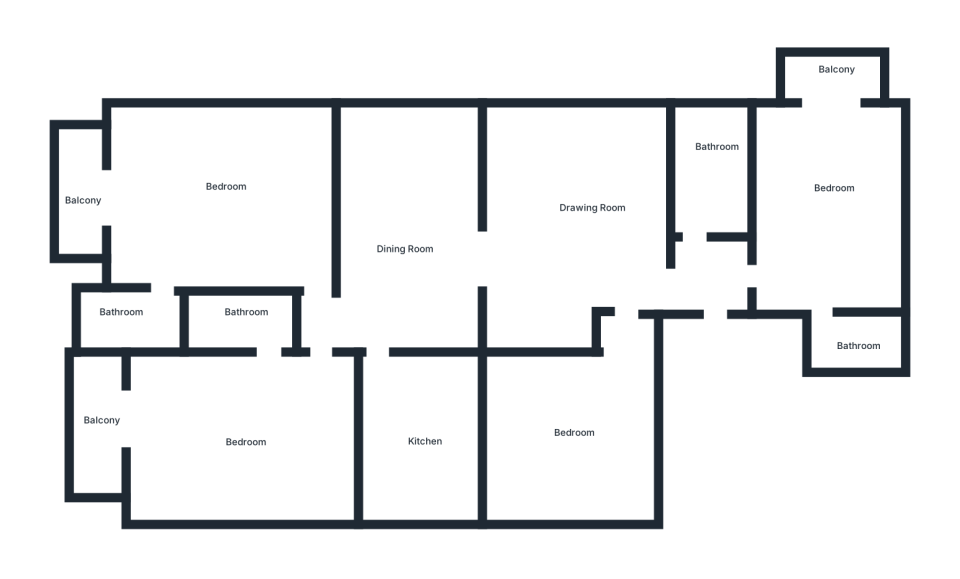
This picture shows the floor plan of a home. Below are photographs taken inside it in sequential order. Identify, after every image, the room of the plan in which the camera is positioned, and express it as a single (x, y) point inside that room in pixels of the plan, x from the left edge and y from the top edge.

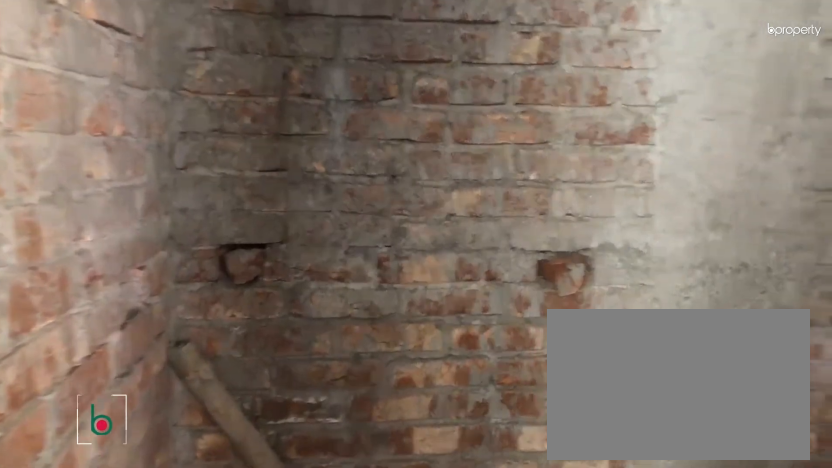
(146, 326)
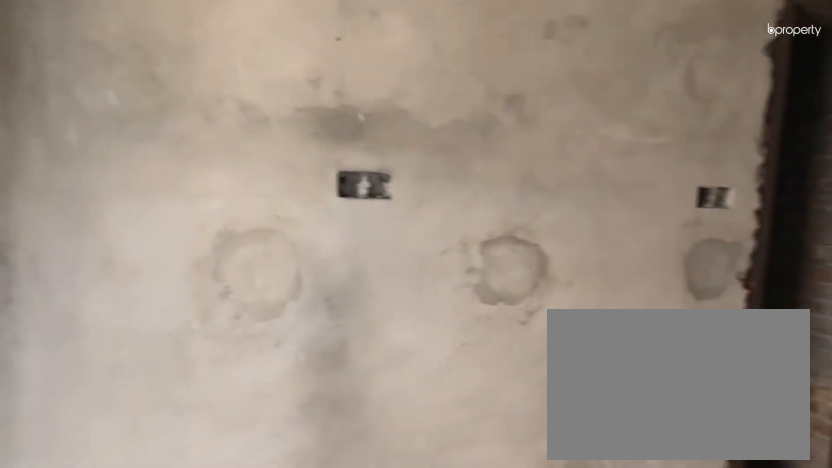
(221, 447)
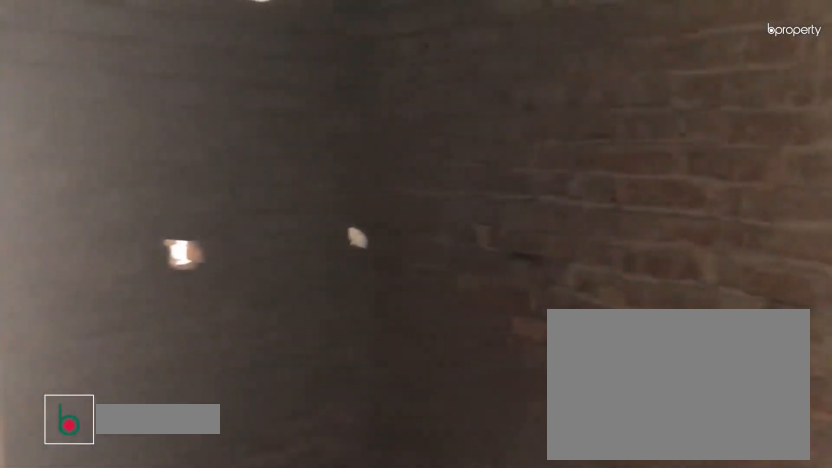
(247, 323)
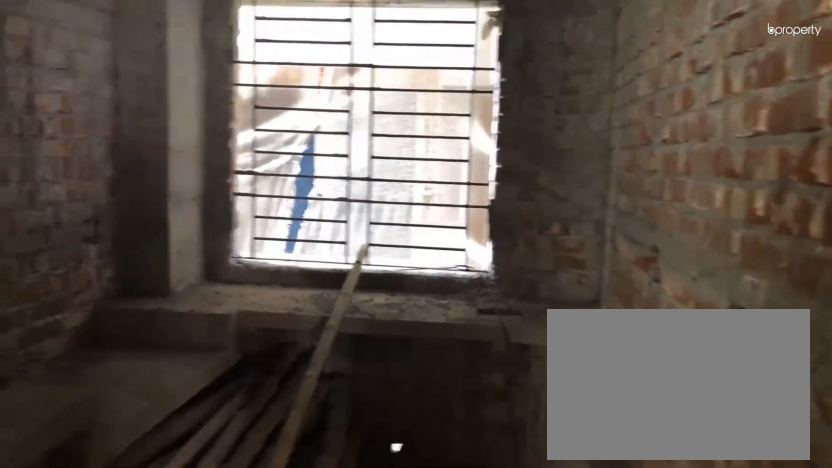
(420, 434)
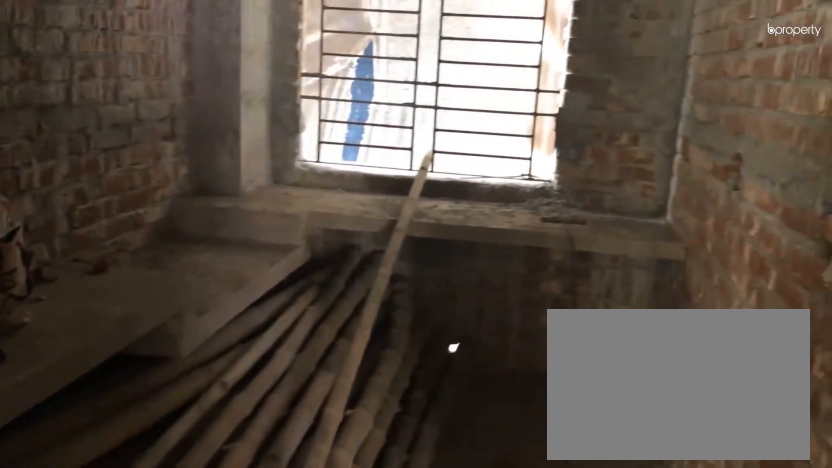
(420, 434)
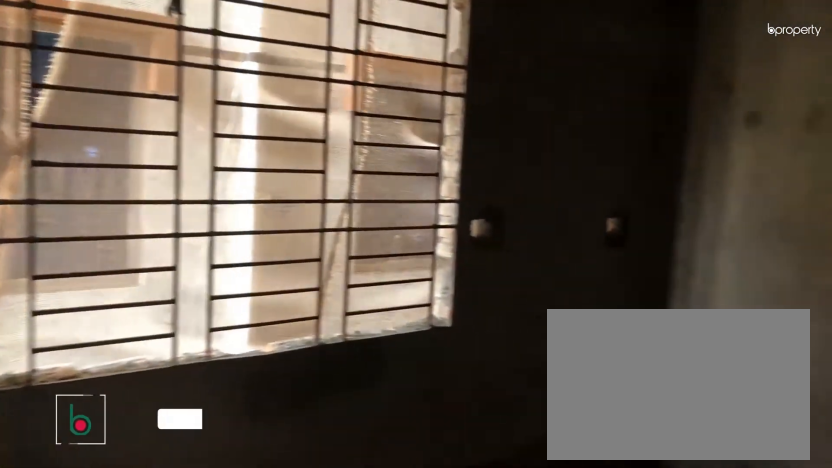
(589, 423)
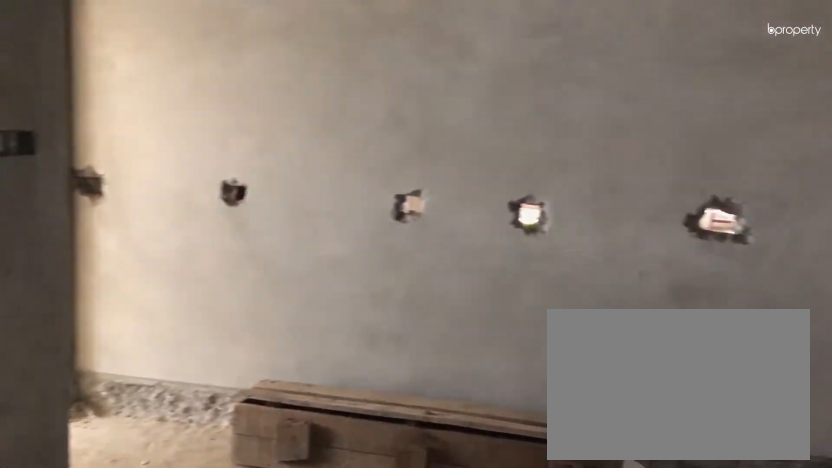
(589, 424)
